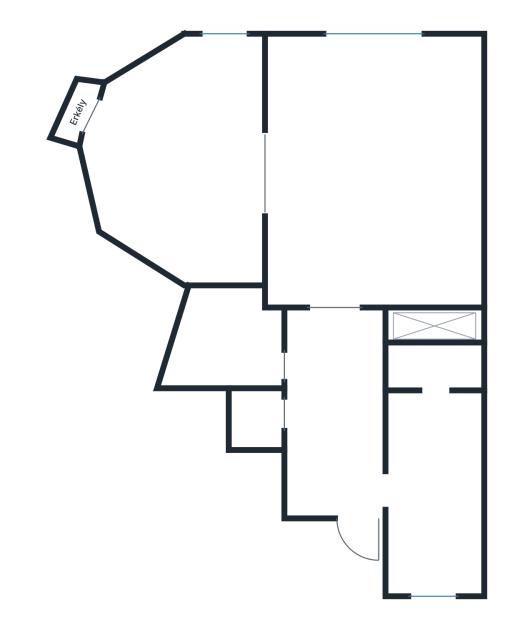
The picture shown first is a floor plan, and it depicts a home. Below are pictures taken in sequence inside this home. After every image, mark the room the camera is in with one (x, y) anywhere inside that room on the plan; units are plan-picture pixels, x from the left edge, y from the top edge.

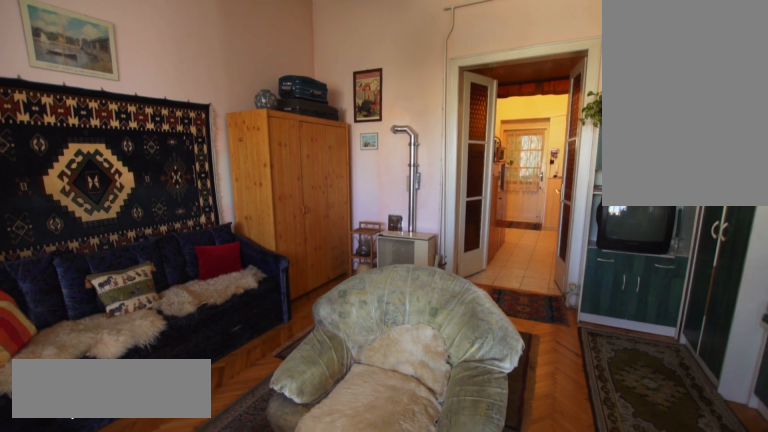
(380, 166)
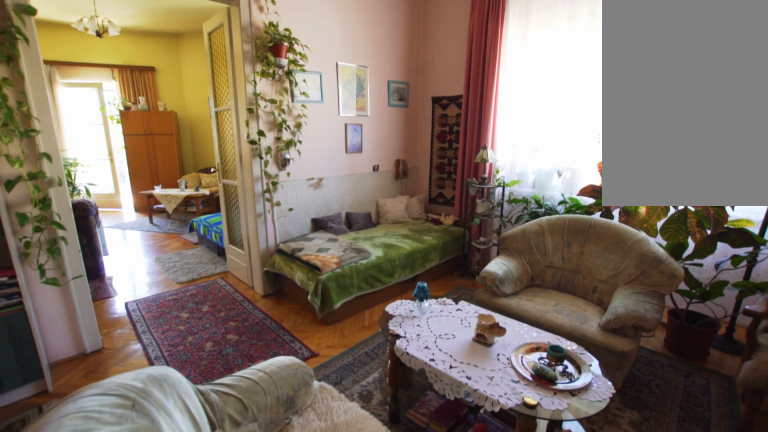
(380, 166)
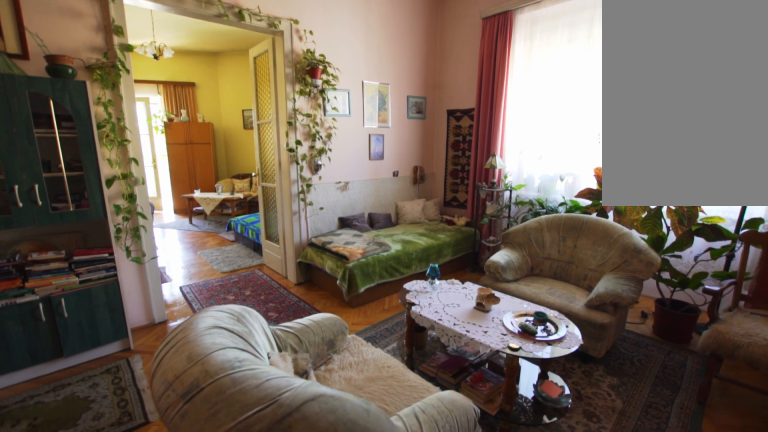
(380, 166)
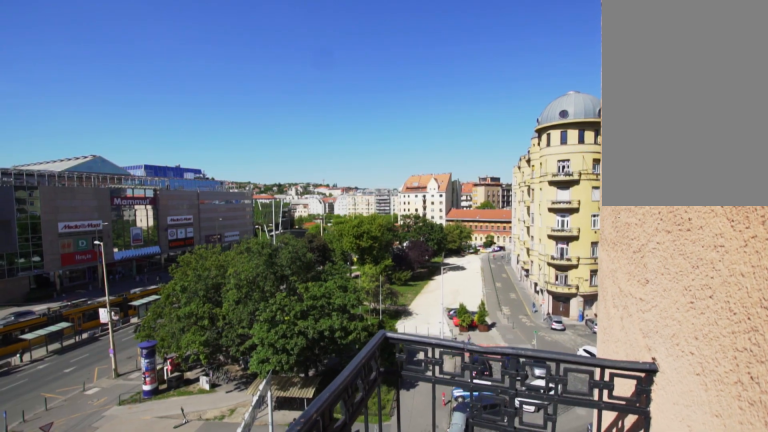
(75, 113)
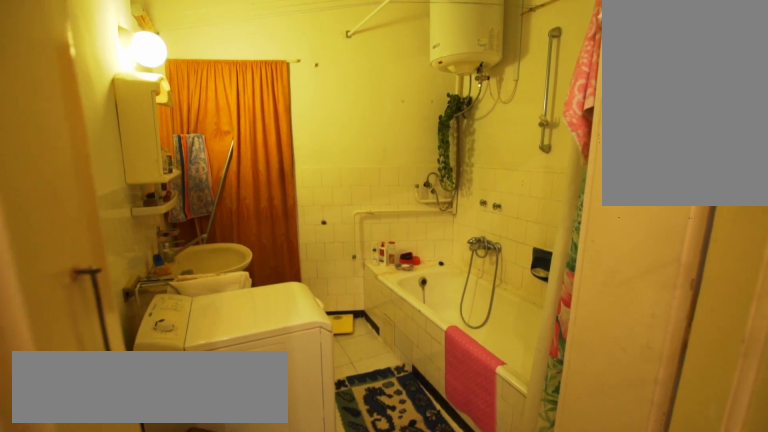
(238, 347)
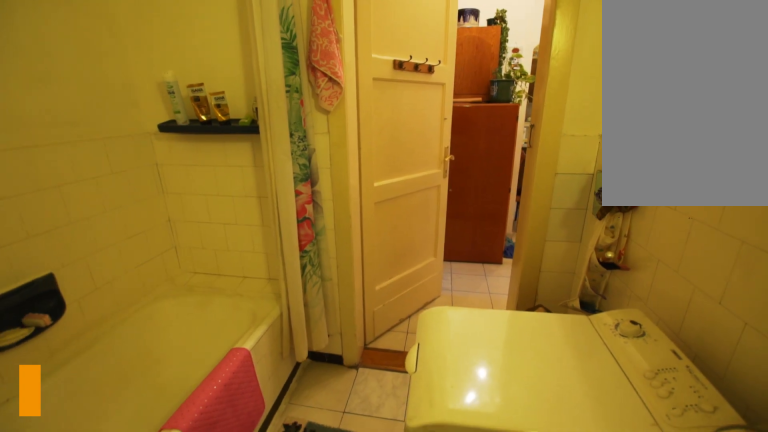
(238, 347)
